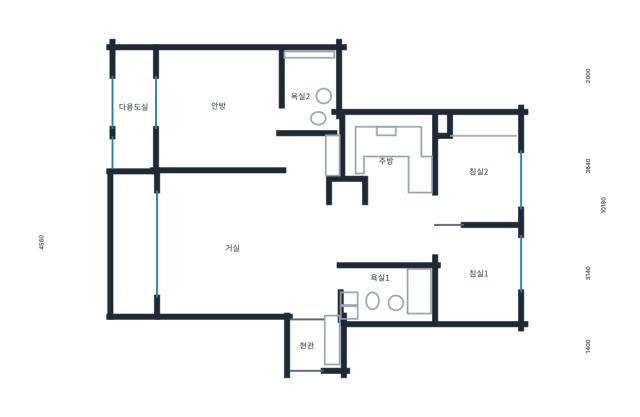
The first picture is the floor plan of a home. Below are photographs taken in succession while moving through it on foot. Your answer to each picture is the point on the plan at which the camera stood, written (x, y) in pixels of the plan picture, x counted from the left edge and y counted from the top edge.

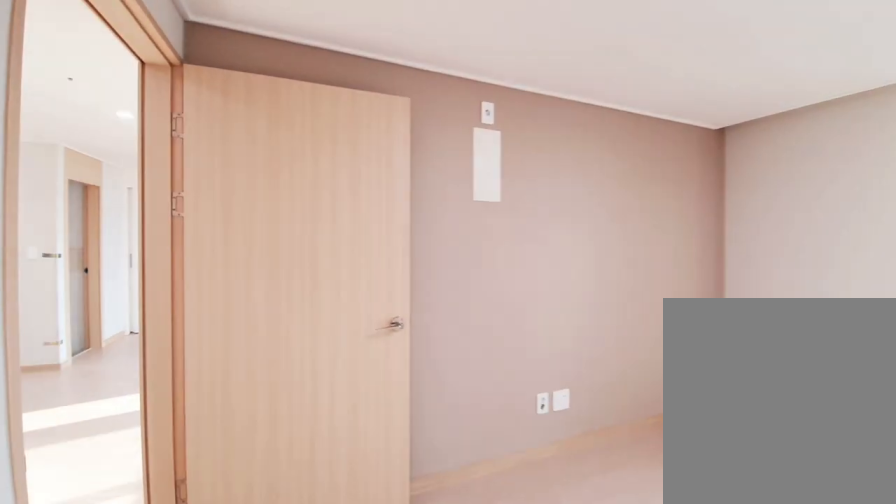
(209, 134)
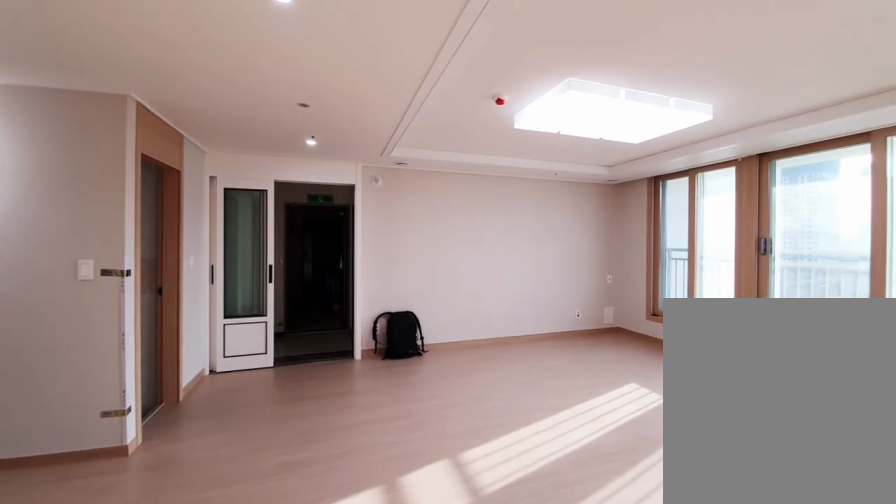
(303, 165)
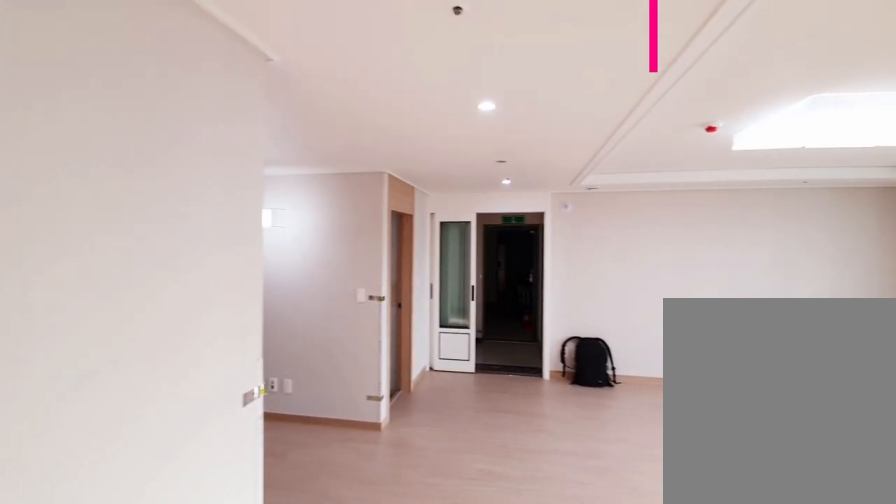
(303, 165)
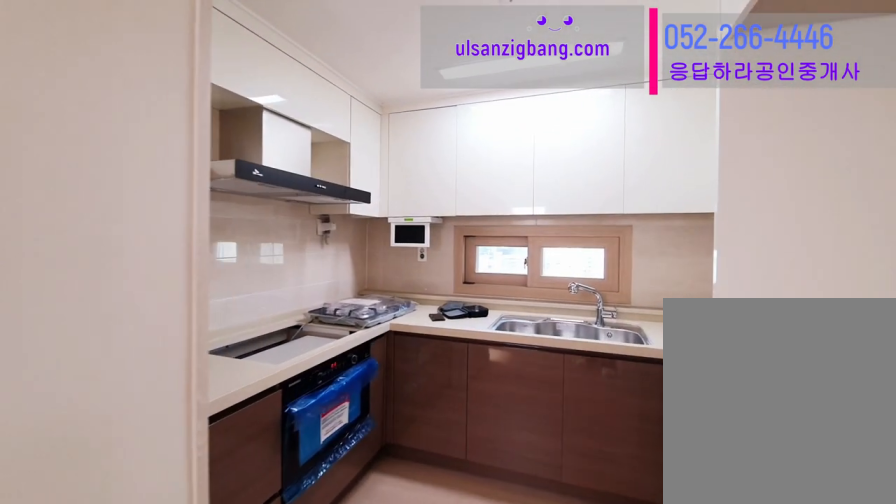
(390, 168)
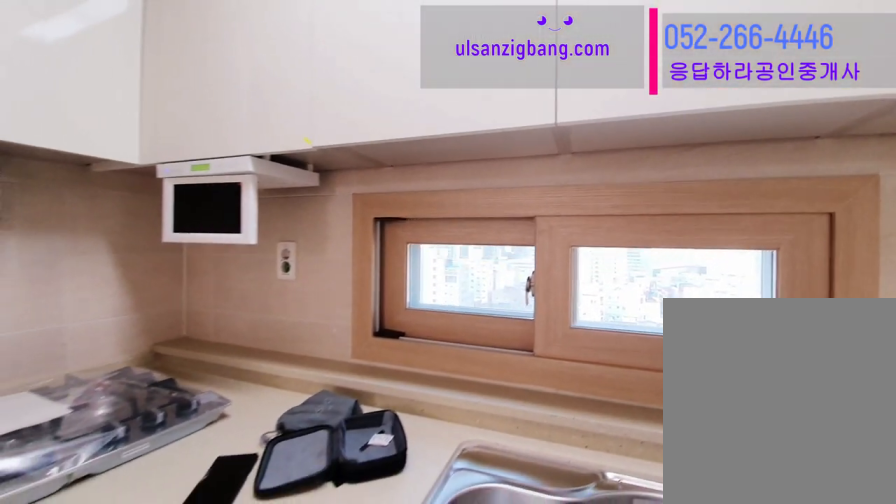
(391, 169)
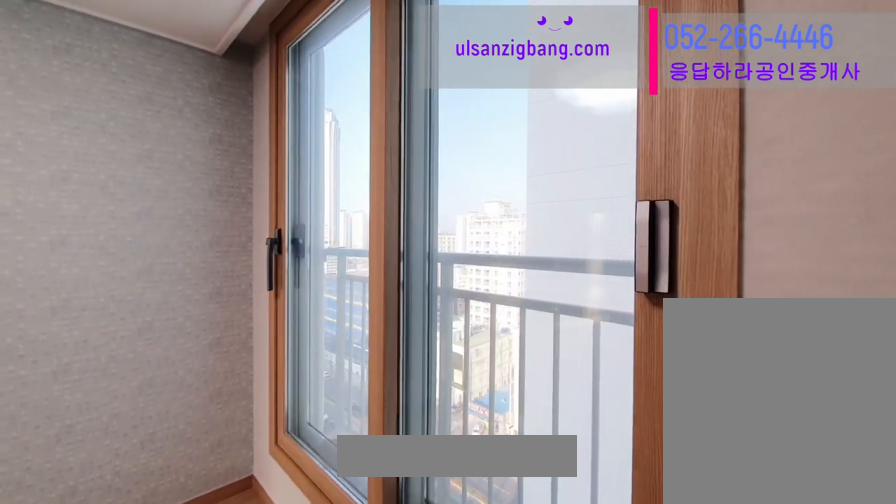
(484, 272)
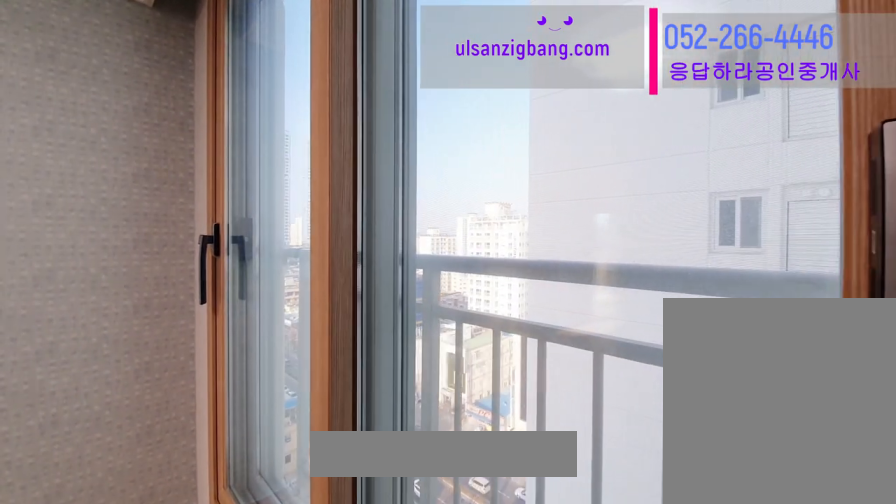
(483, 272)
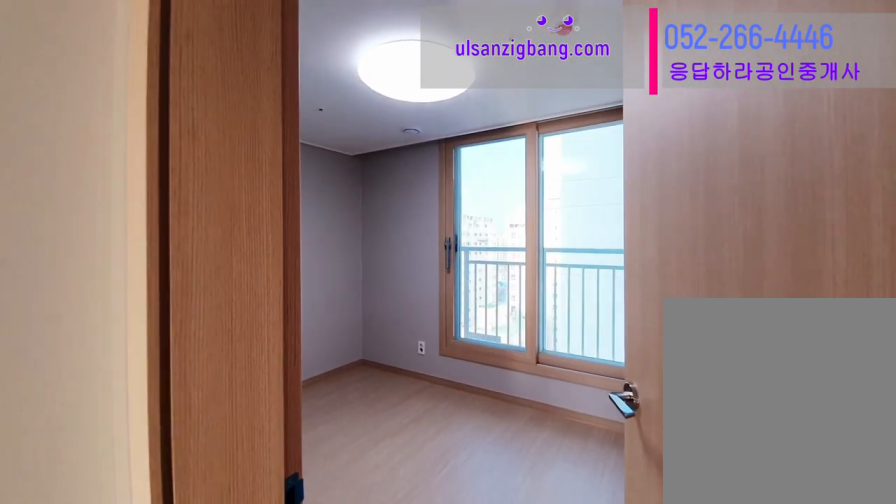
(396, 227)
